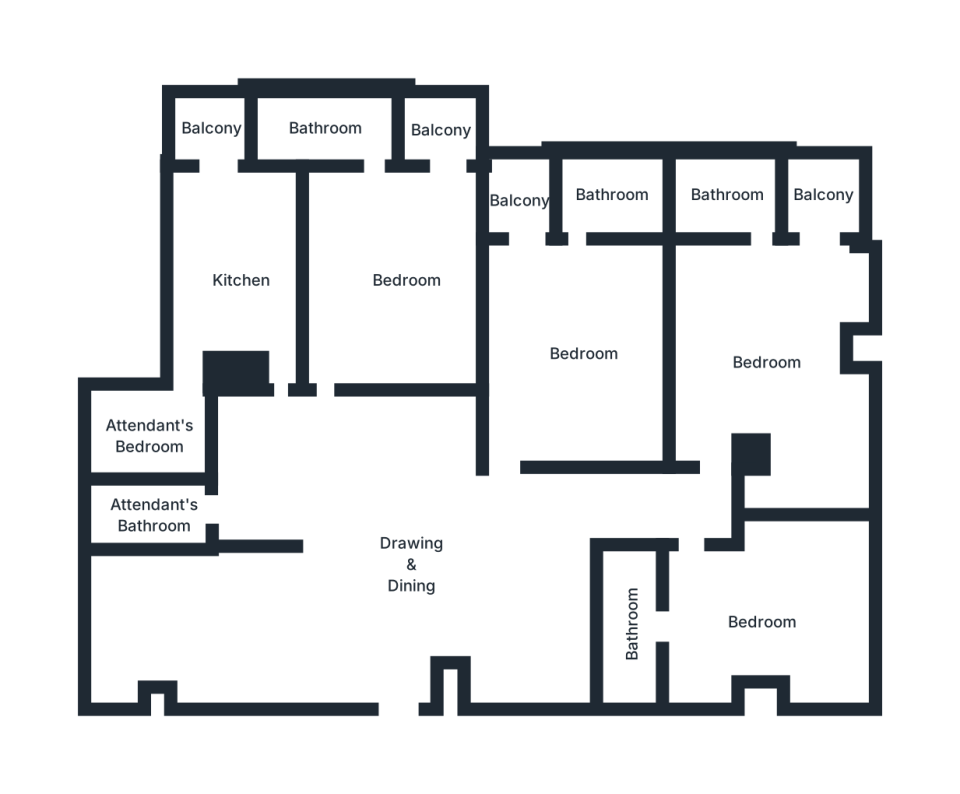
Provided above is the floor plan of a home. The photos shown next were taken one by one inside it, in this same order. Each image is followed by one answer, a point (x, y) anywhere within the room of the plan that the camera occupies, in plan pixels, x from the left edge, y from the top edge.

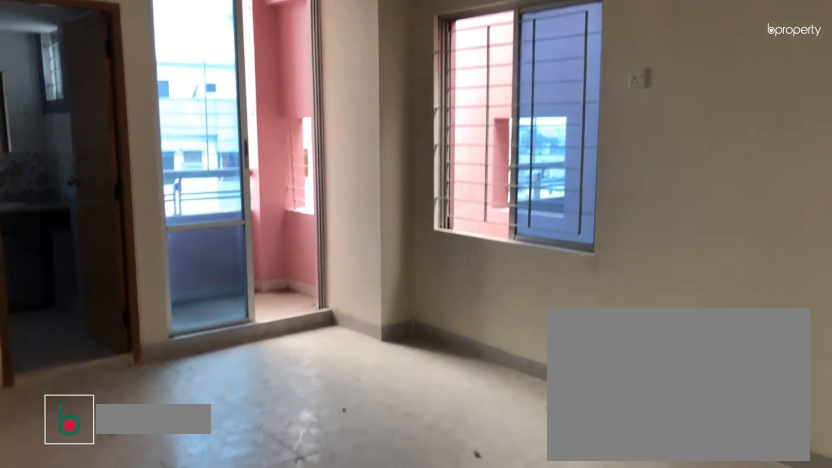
(404, 285)
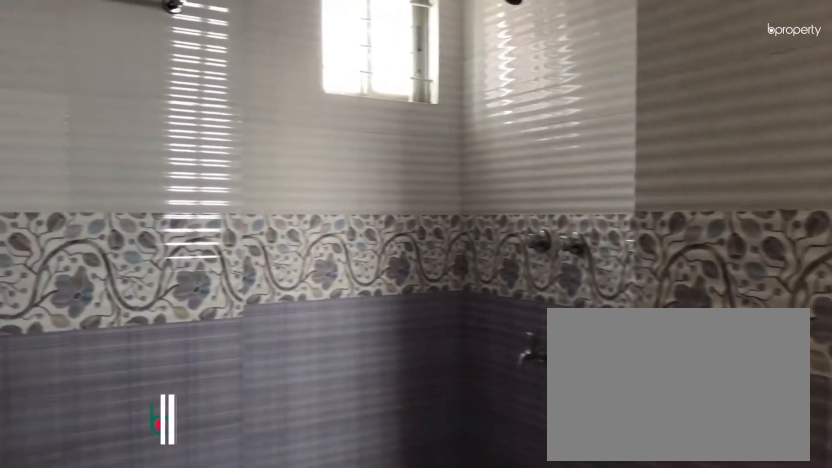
(321, 127)
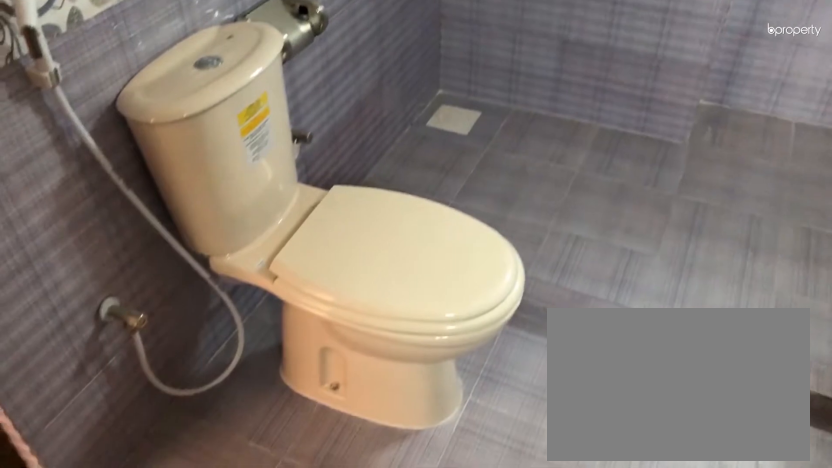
(321, 127)
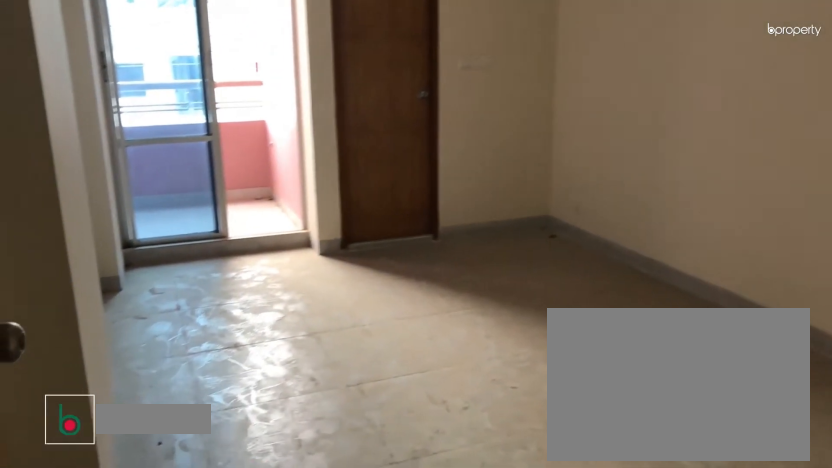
(584, 356)
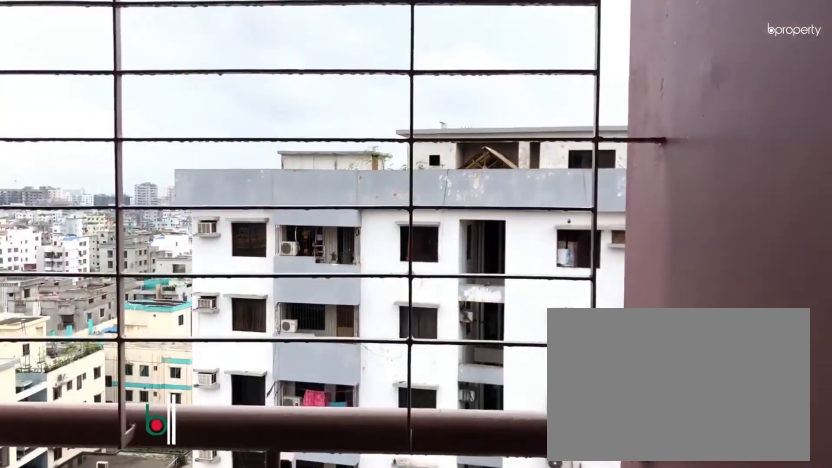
(520, 204)
